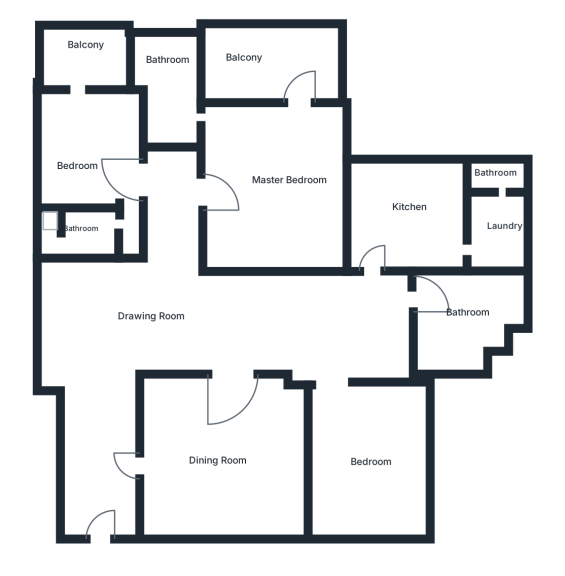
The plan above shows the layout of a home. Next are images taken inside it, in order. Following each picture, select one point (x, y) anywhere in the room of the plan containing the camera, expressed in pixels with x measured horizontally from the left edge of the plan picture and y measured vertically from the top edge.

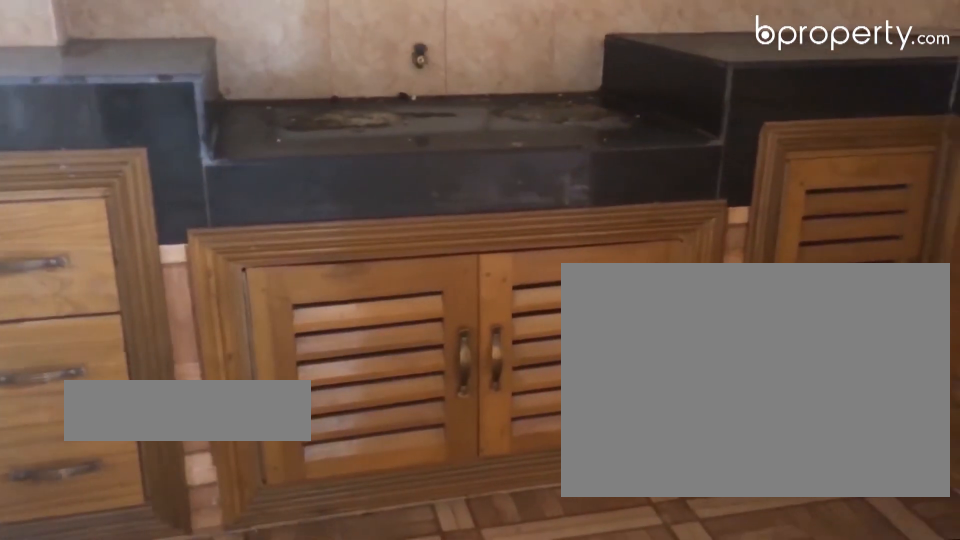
(403, 219)
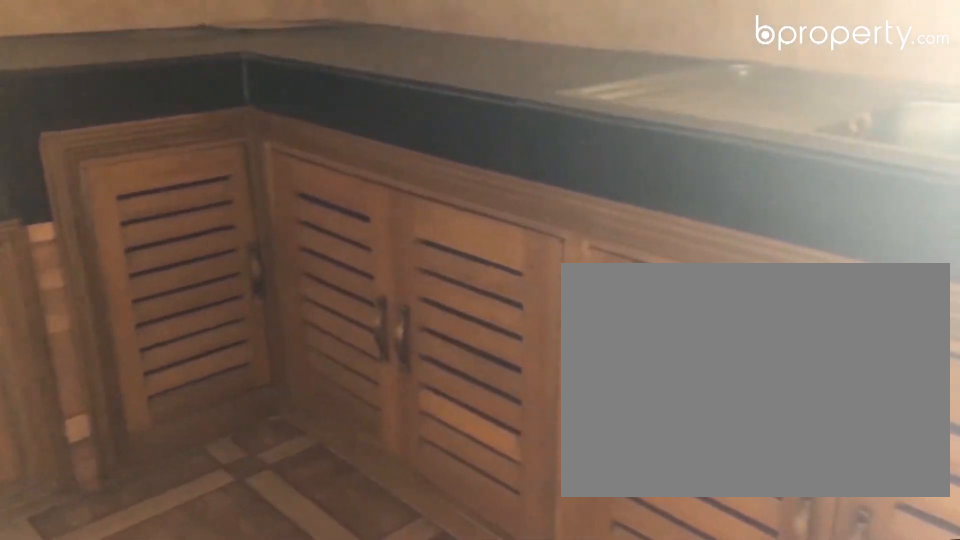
(403, 219)
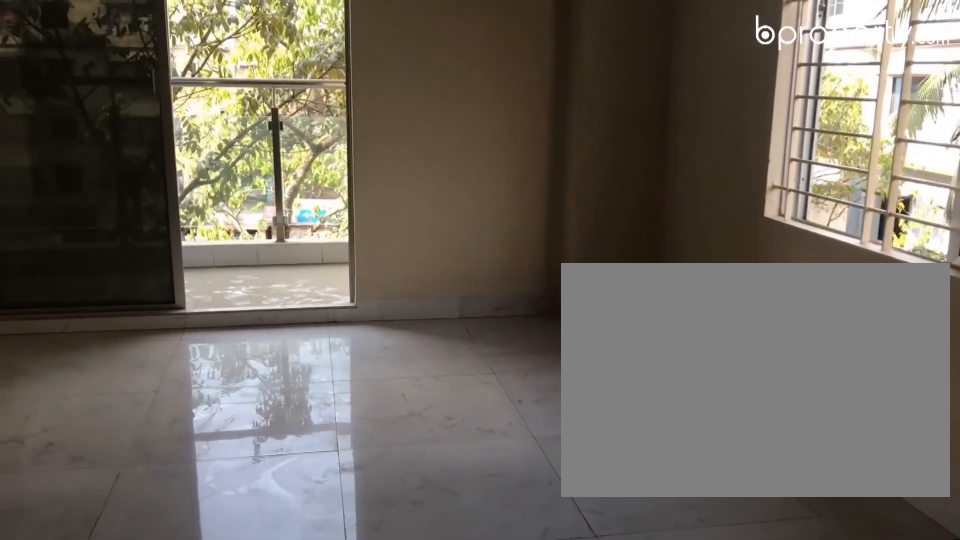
(275, 183)
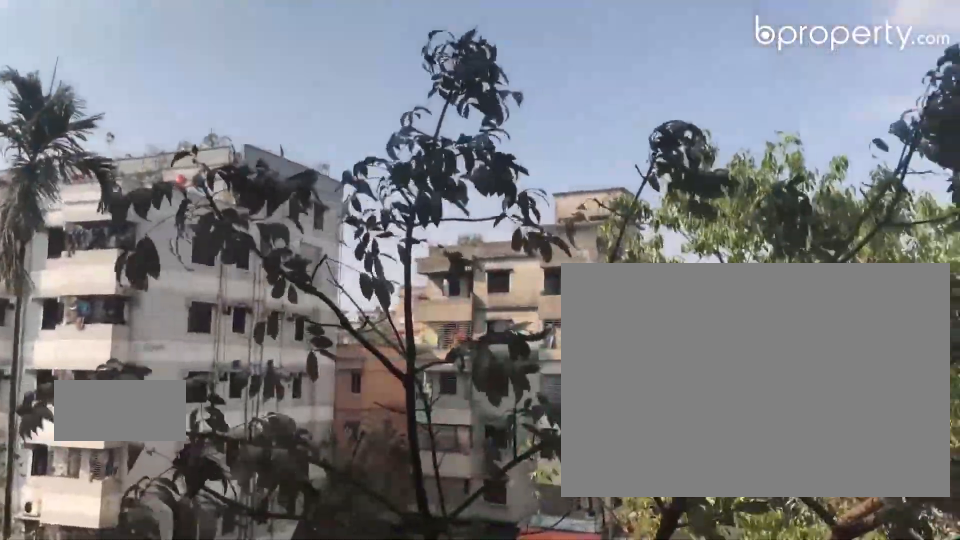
(271, 61)
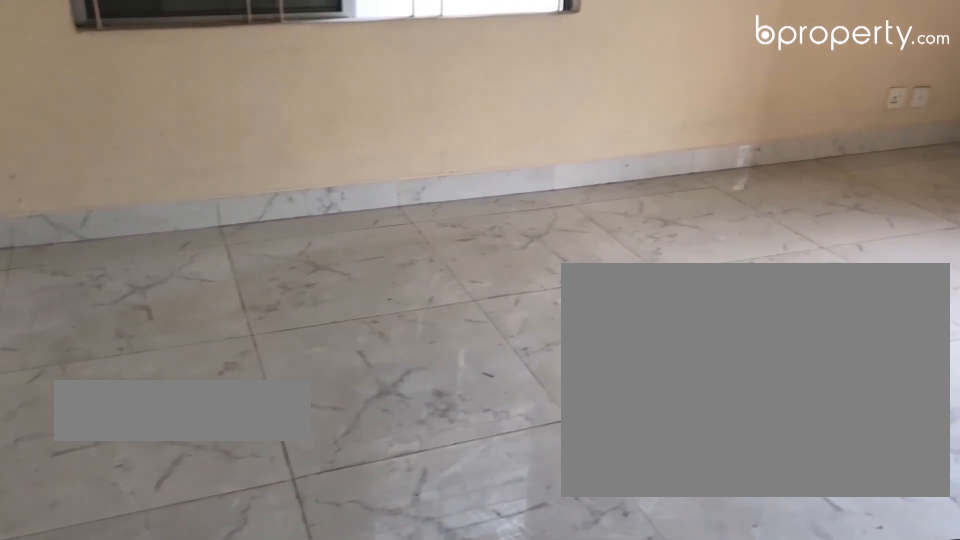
(77, 147)
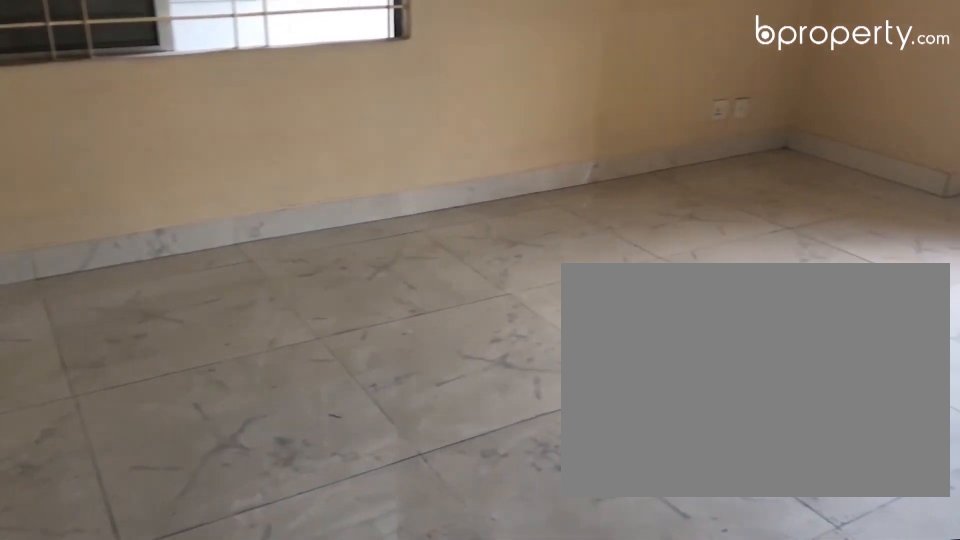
(77, 147)
